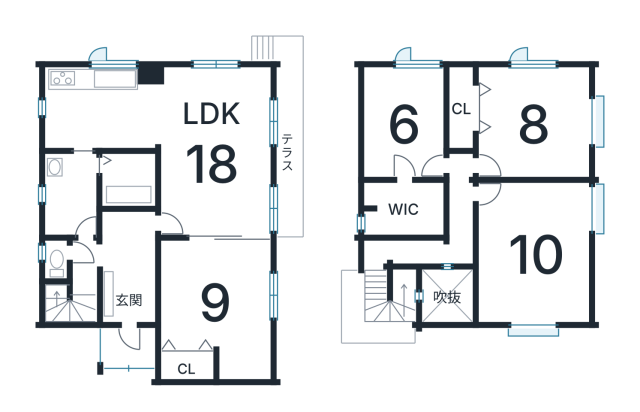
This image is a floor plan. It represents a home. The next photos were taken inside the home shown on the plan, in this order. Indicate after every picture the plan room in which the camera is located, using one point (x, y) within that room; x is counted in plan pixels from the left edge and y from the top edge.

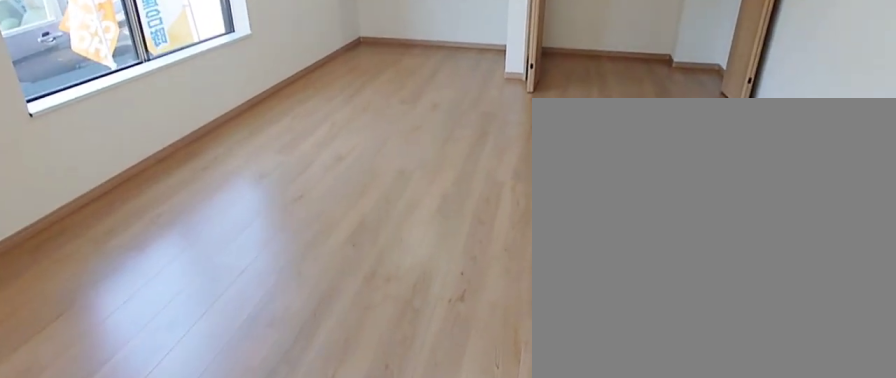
(212, 304)
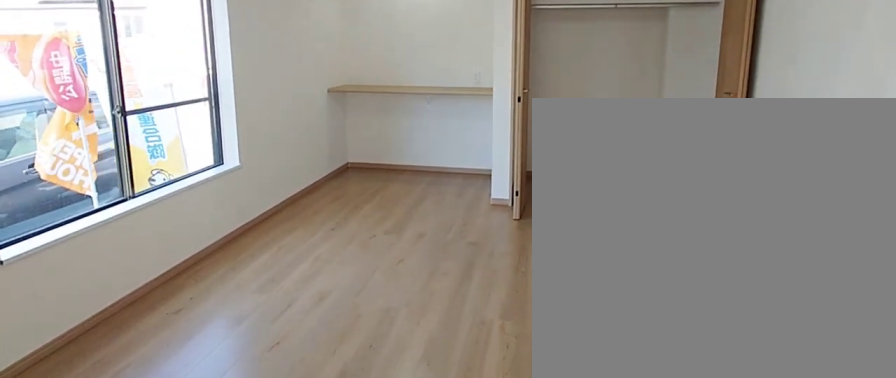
(212, 304)
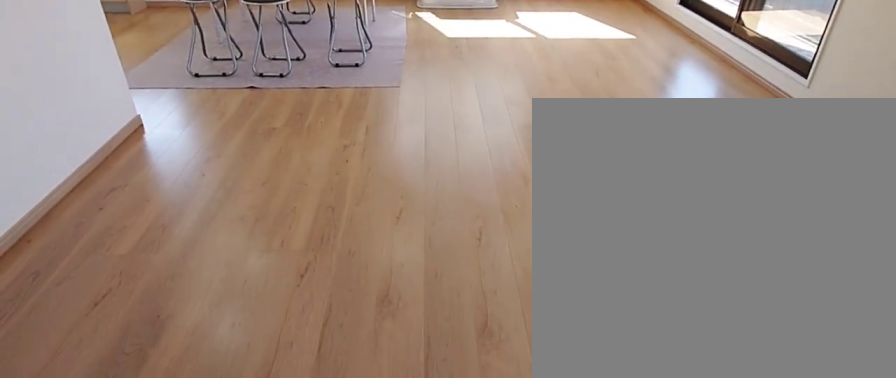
(218, 151)
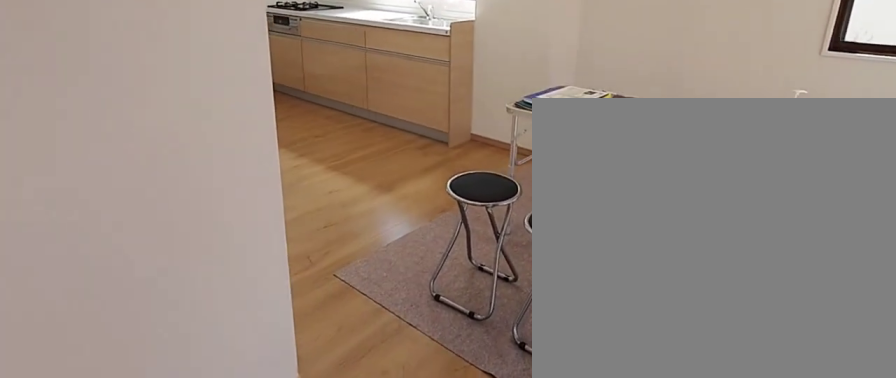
(218, 151)
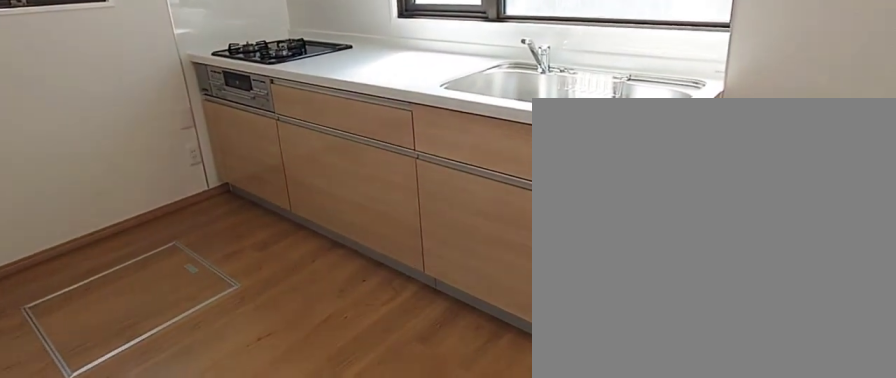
(108, 110)
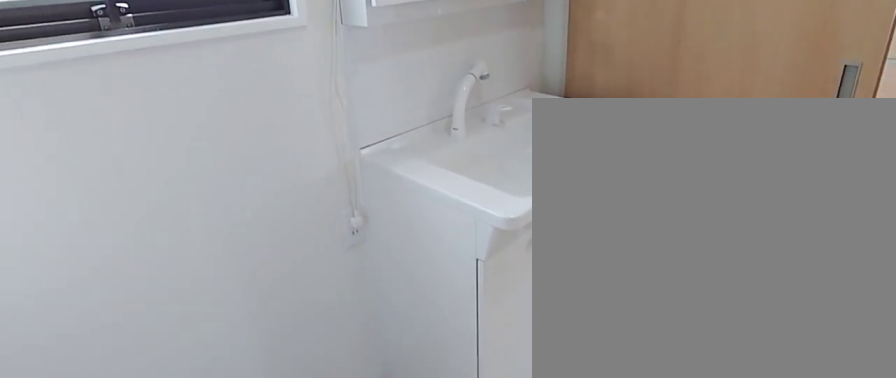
(69, 207)
